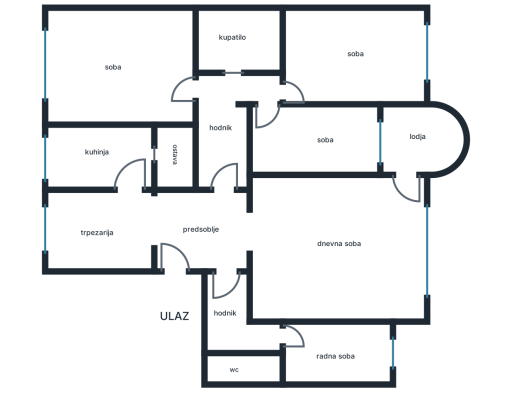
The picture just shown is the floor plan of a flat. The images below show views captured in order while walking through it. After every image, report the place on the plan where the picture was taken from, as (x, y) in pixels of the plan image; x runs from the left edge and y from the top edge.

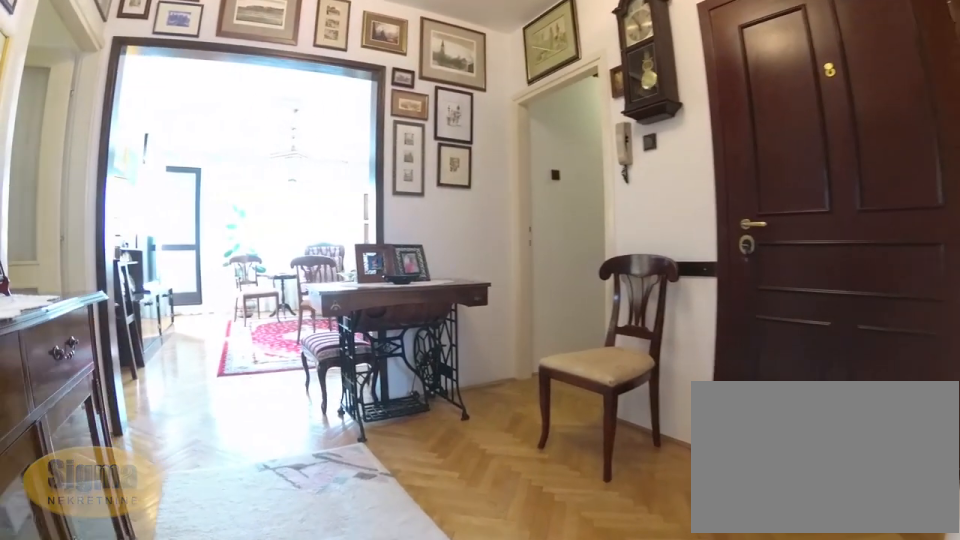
(137, 211)
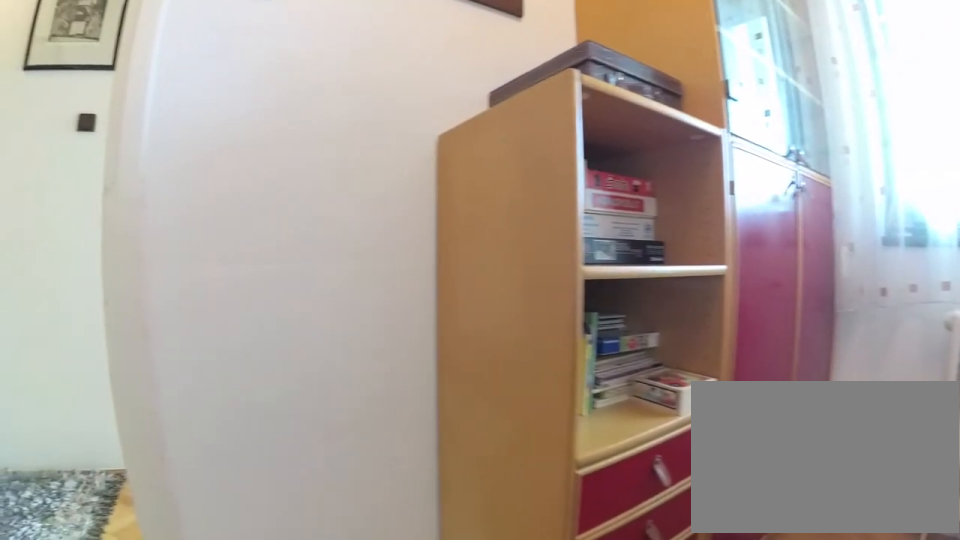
(282, 154)
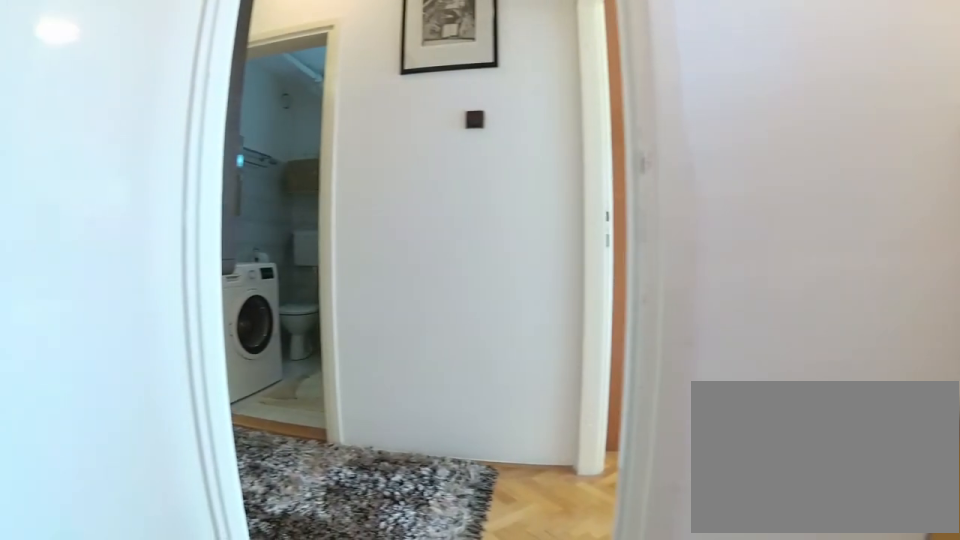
(284, 159)
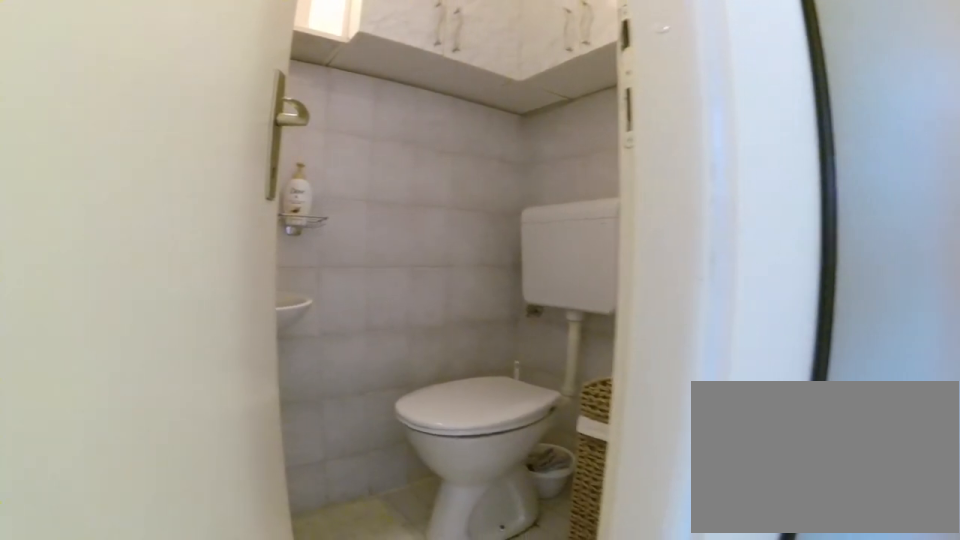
(273, 340)
